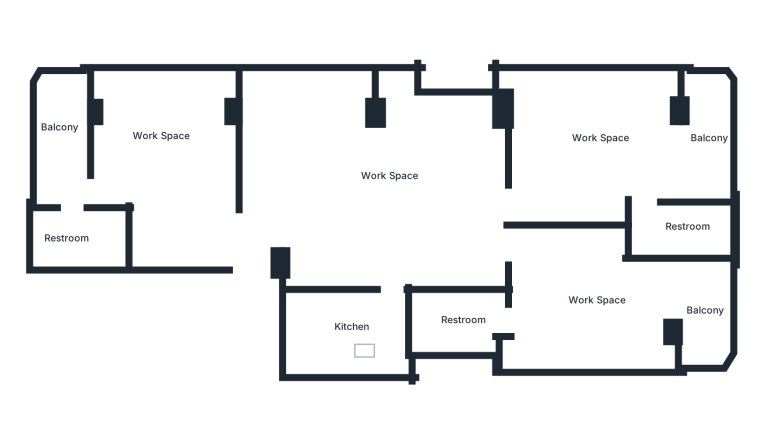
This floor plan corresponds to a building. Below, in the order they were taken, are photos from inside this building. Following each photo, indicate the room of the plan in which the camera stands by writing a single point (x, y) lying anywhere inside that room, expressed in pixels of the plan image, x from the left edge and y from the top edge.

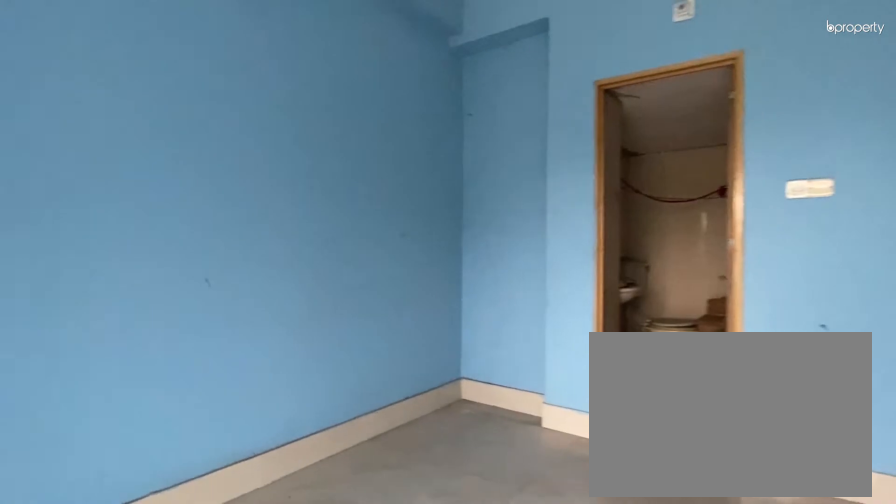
(607, 300)
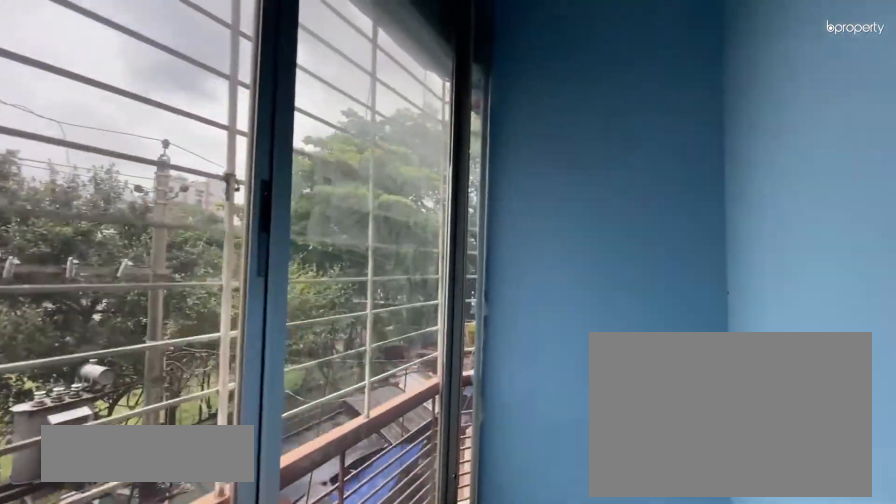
(704, 311)
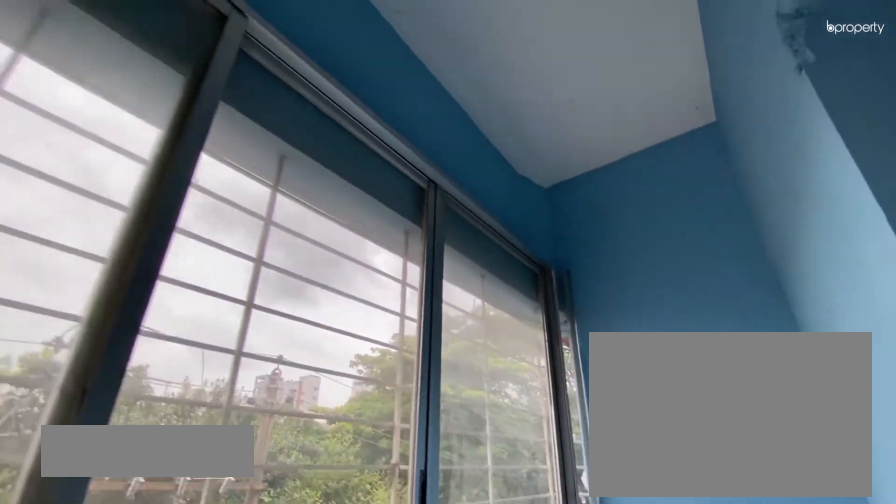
(704, 311)
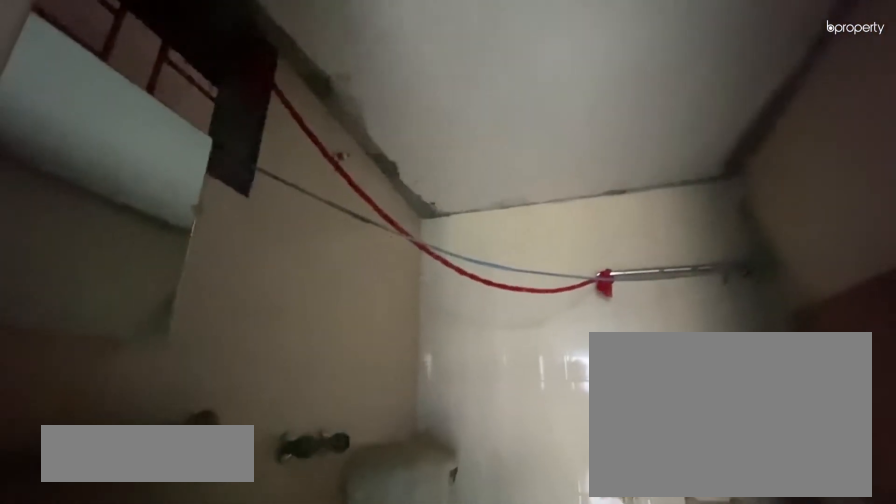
(456, 319)
